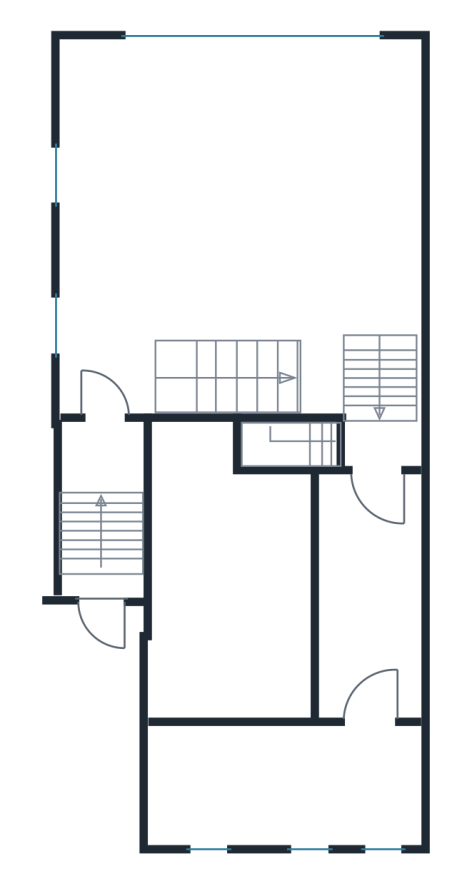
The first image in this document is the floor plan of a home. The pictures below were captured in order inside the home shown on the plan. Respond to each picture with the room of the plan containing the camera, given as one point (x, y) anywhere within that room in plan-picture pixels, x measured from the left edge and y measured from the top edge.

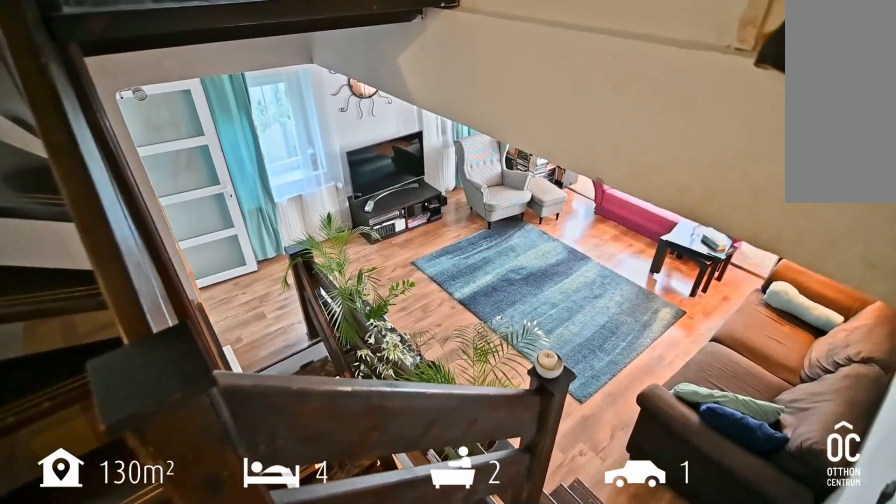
(382, 419)
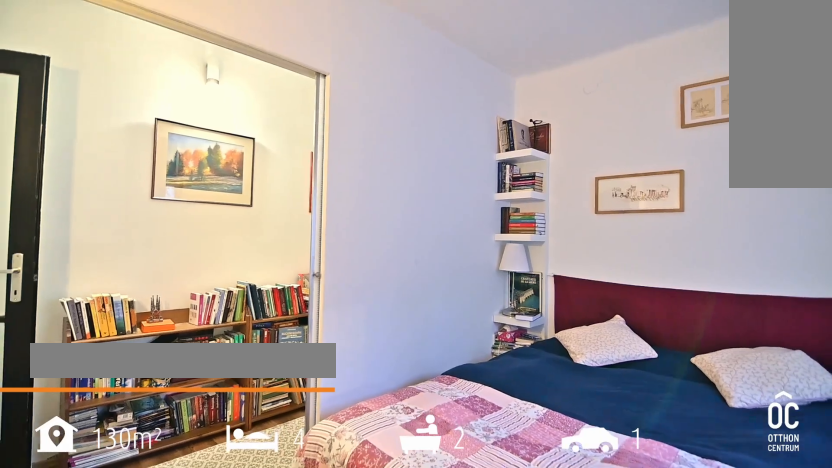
(237, 590)
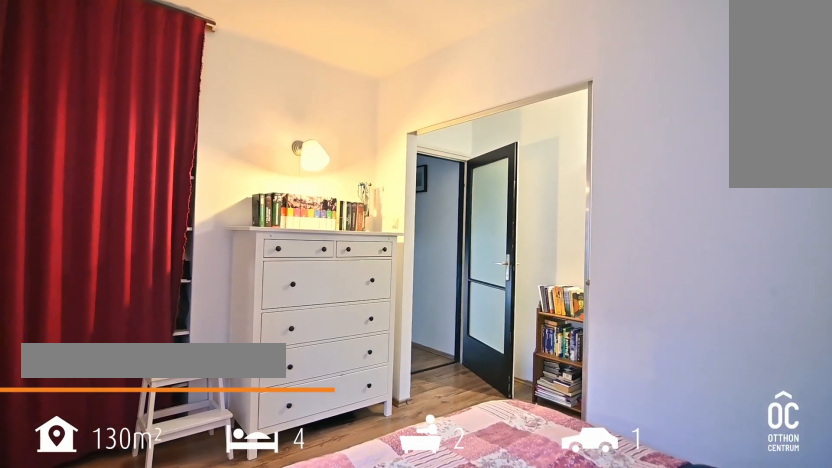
(237, 590)
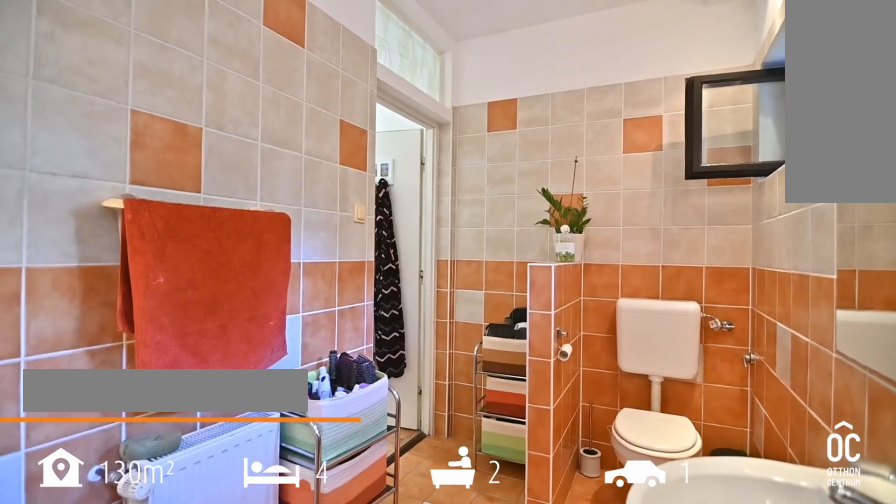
(288, 788)
